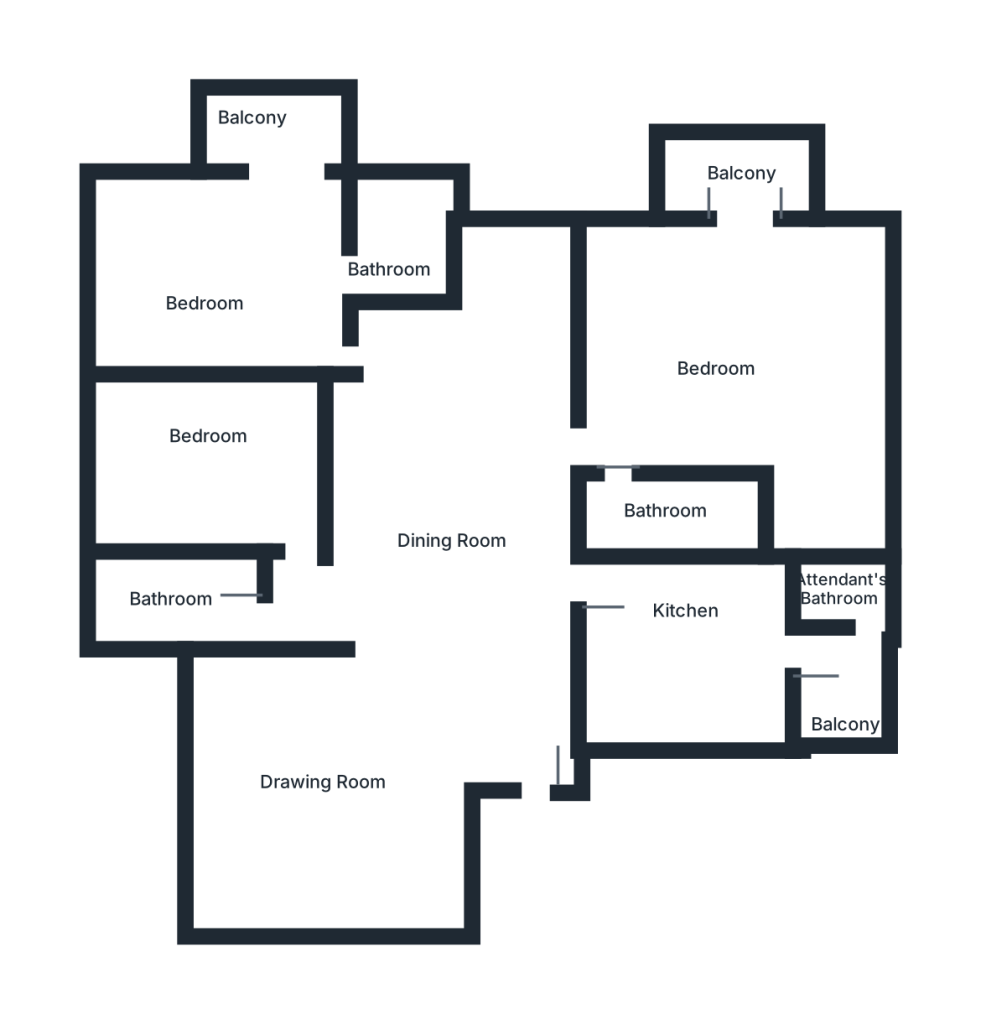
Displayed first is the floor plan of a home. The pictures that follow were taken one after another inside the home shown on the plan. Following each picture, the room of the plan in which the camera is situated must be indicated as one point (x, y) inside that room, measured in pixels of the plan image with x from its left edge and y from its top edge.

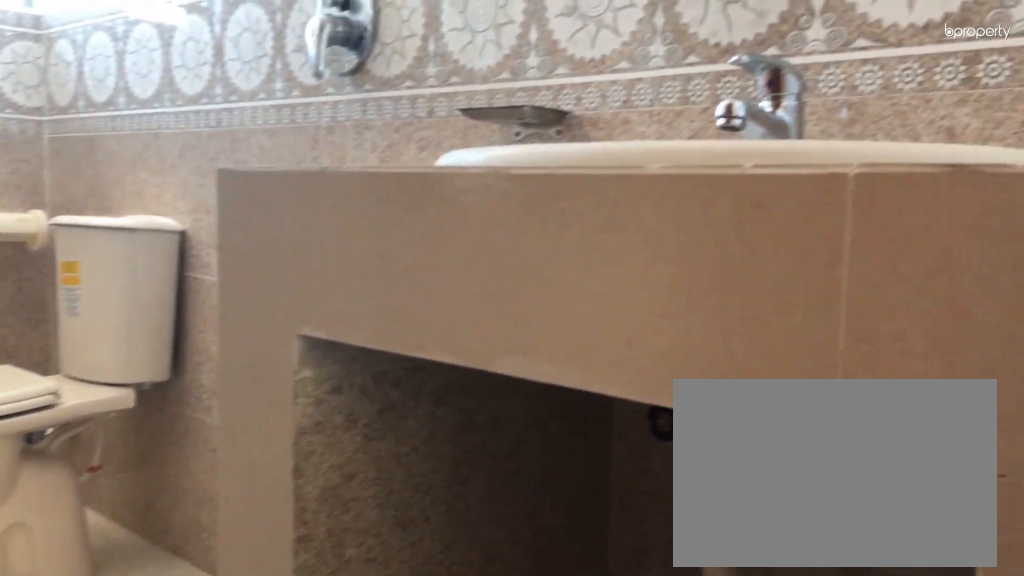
(217, 597)
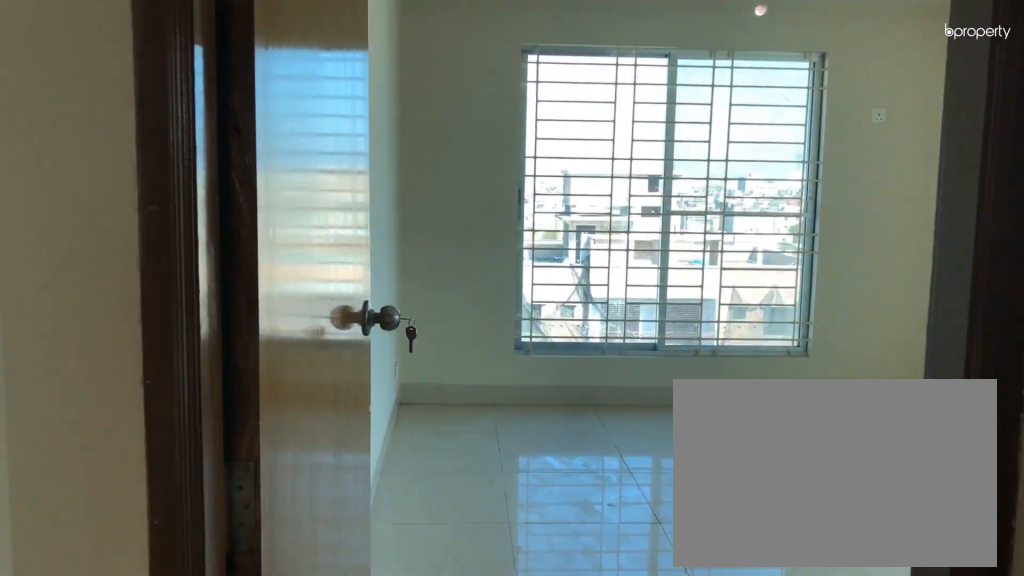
(411, 368)
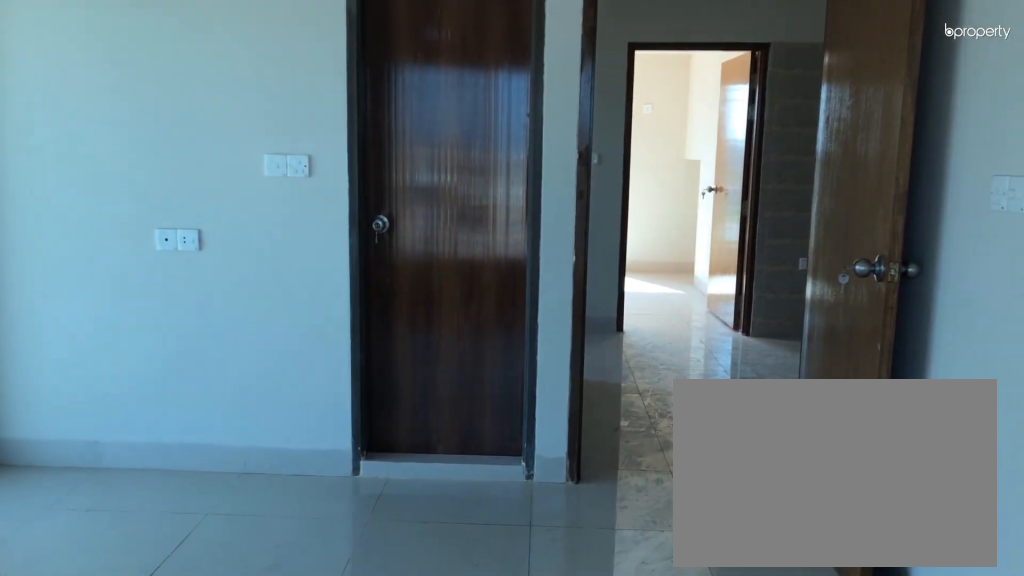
(235, 270)
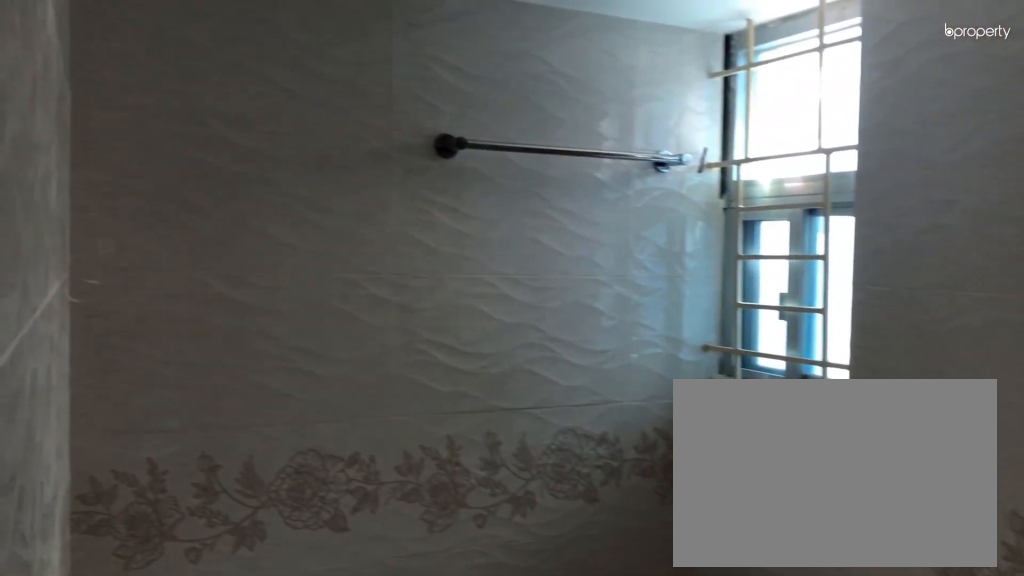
(404, 251)
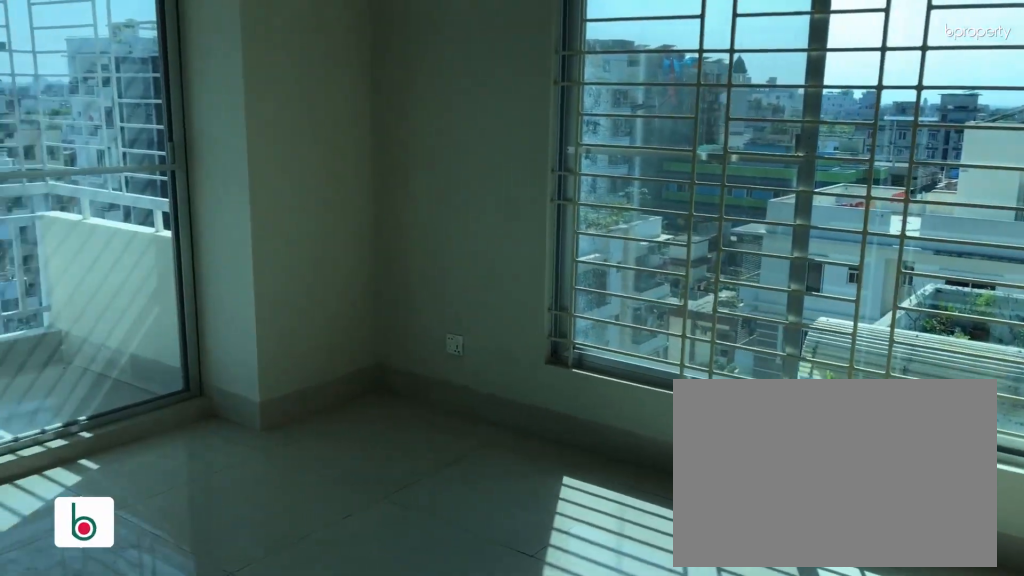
(736, 361)
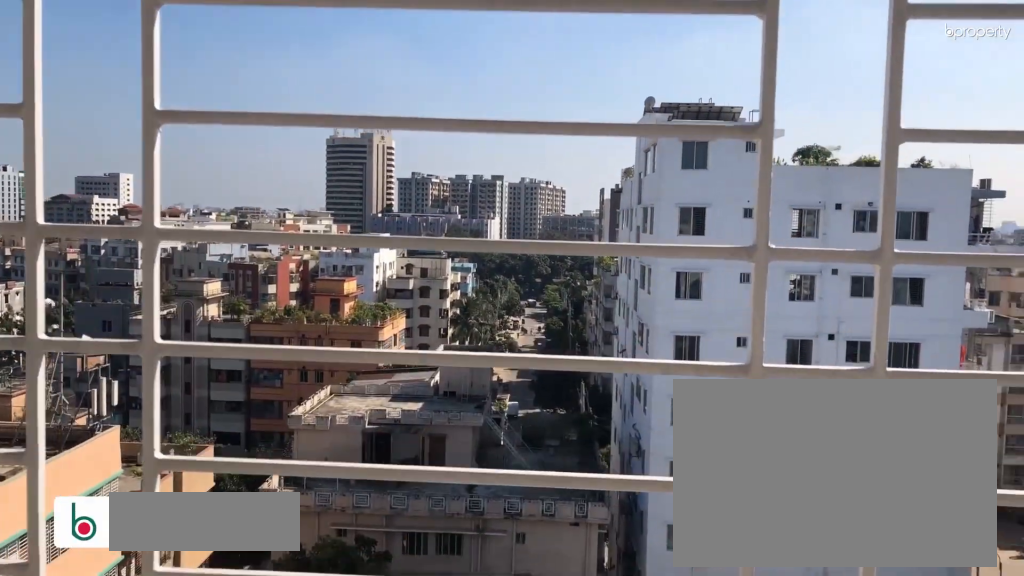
(743, 182)
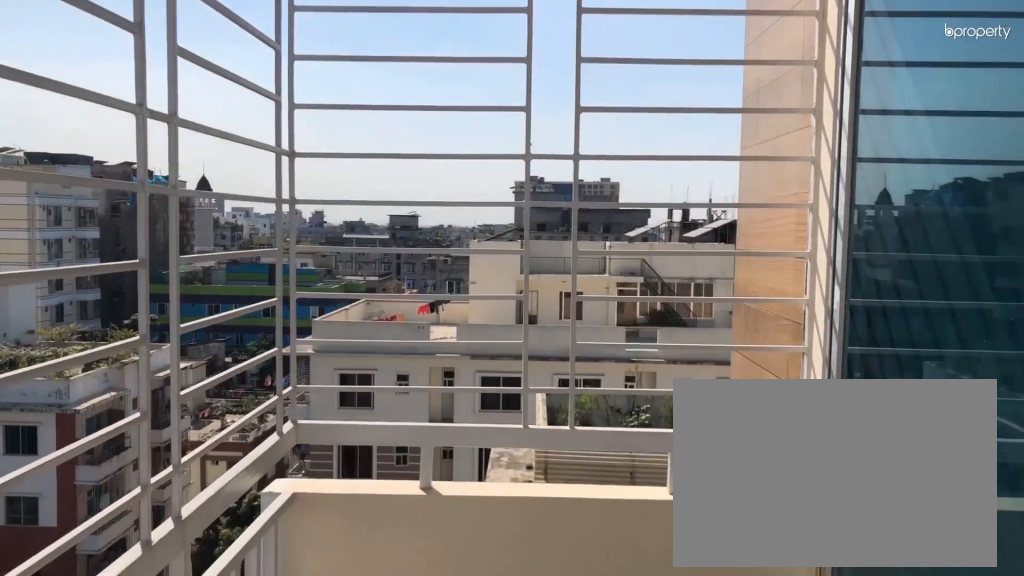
(743, 182)
